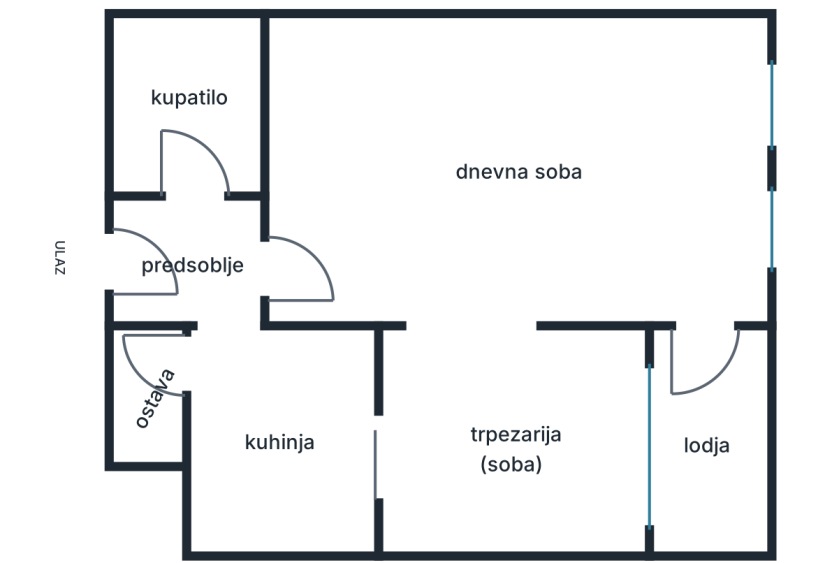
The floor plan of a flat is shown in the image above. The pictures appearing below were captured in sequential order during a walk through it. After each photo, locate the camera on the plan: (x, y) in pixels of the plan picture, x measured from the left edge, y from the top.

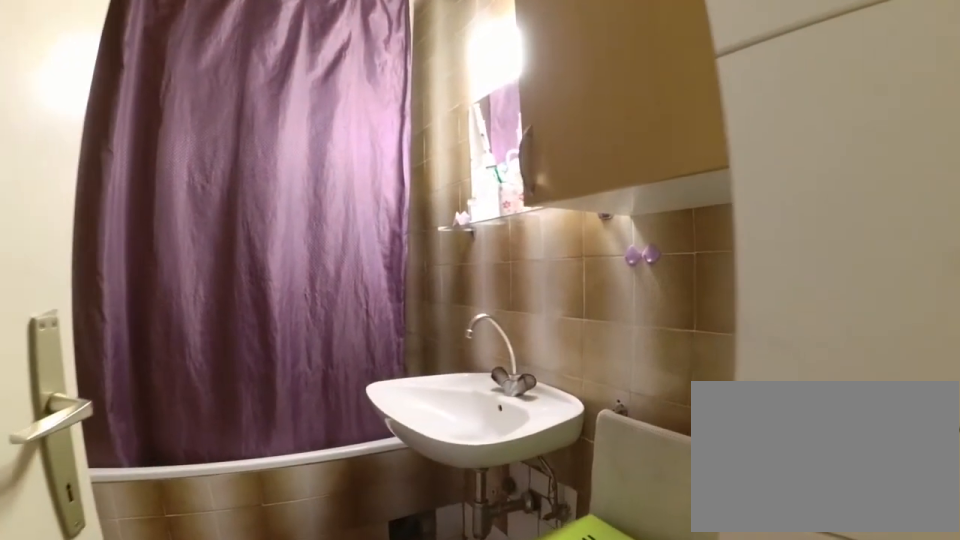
(205, 197)
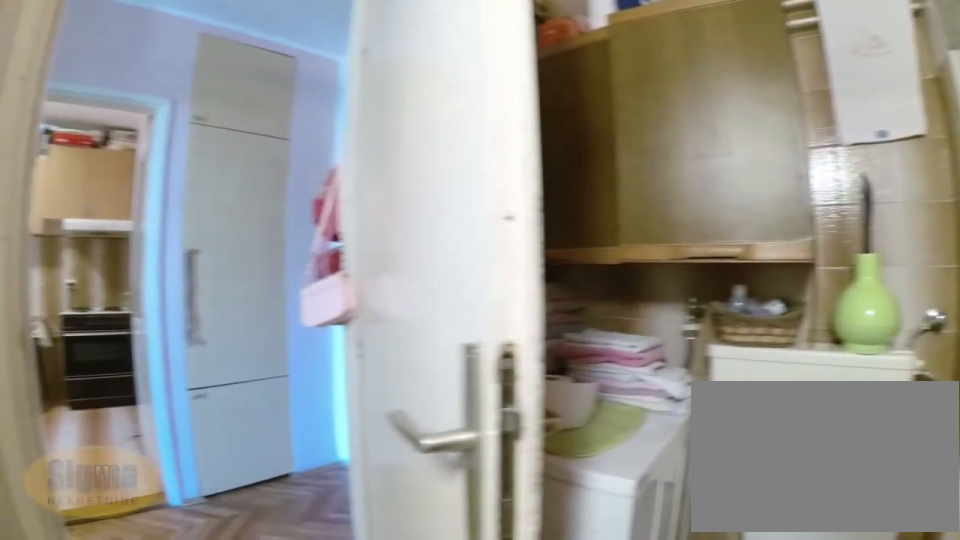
(202, 83)
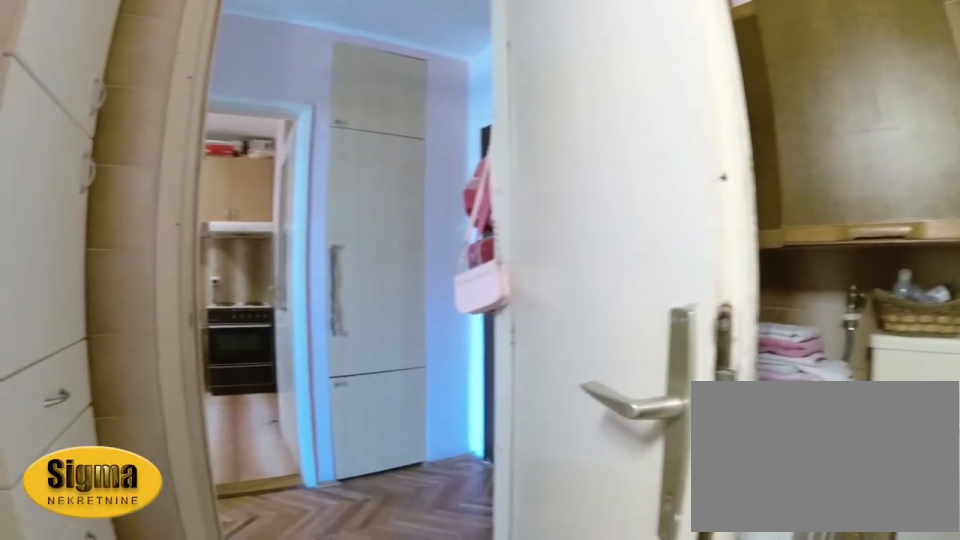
(195, 81)
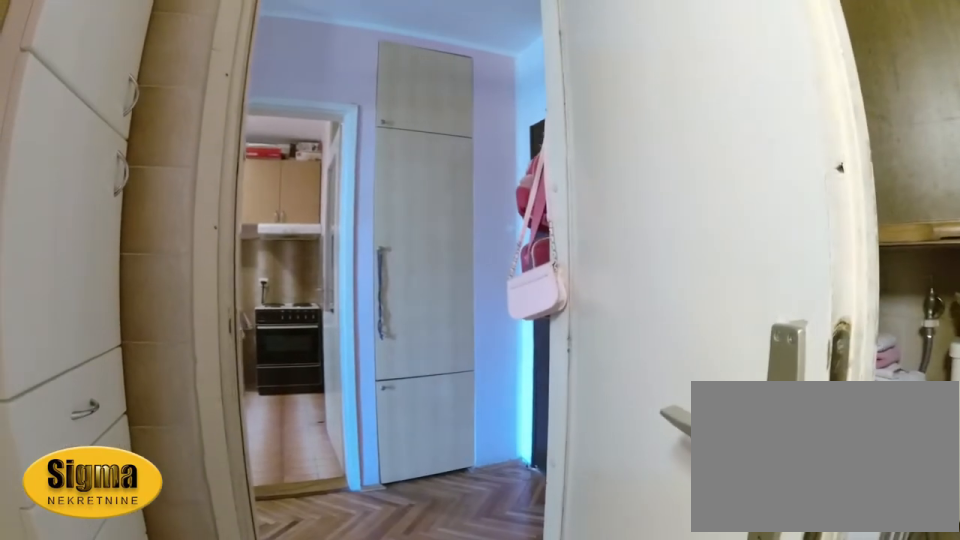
(190, 80)
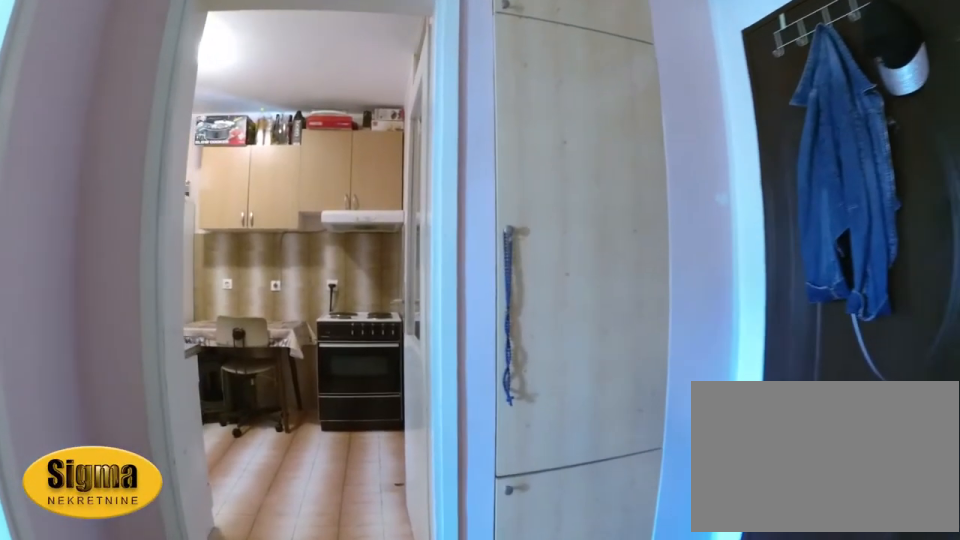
(190, 187)
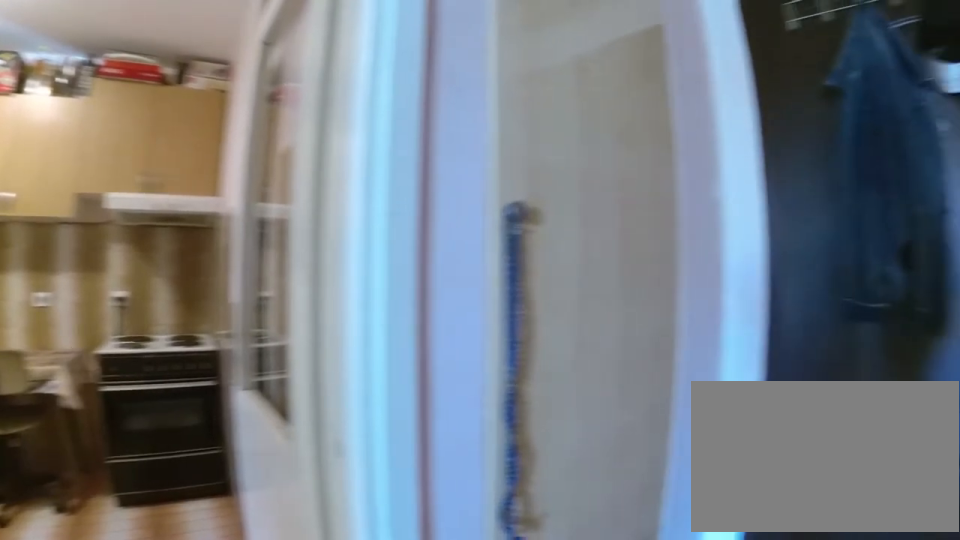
(204, 265)
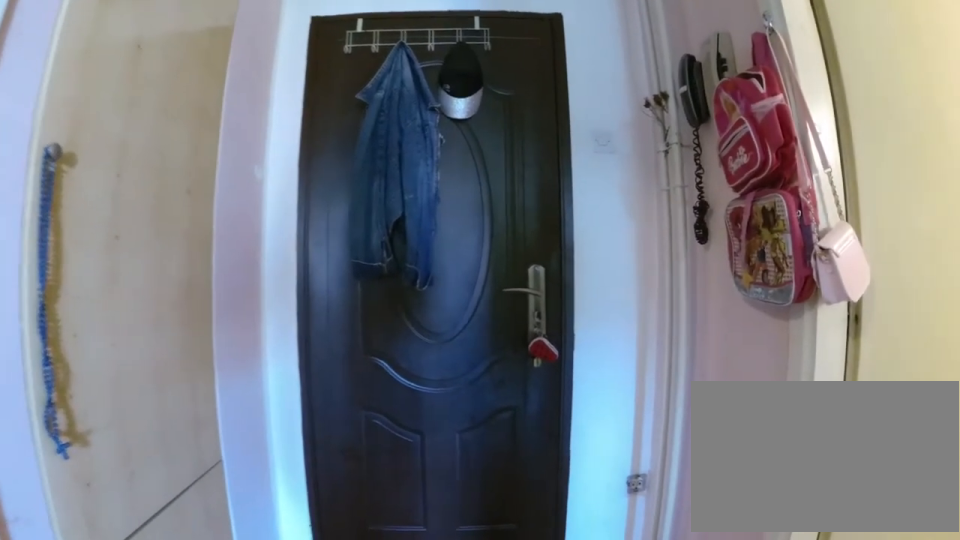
(212, 262)
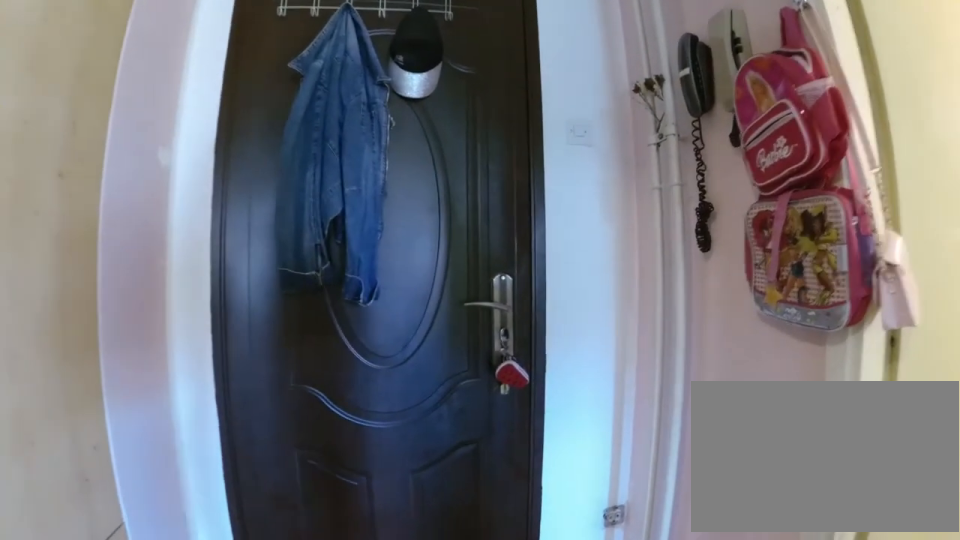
(167, 261)
